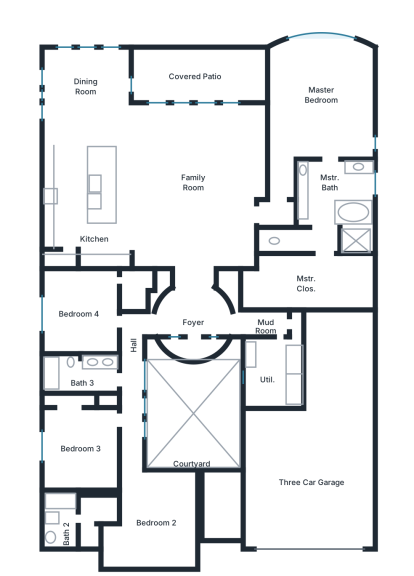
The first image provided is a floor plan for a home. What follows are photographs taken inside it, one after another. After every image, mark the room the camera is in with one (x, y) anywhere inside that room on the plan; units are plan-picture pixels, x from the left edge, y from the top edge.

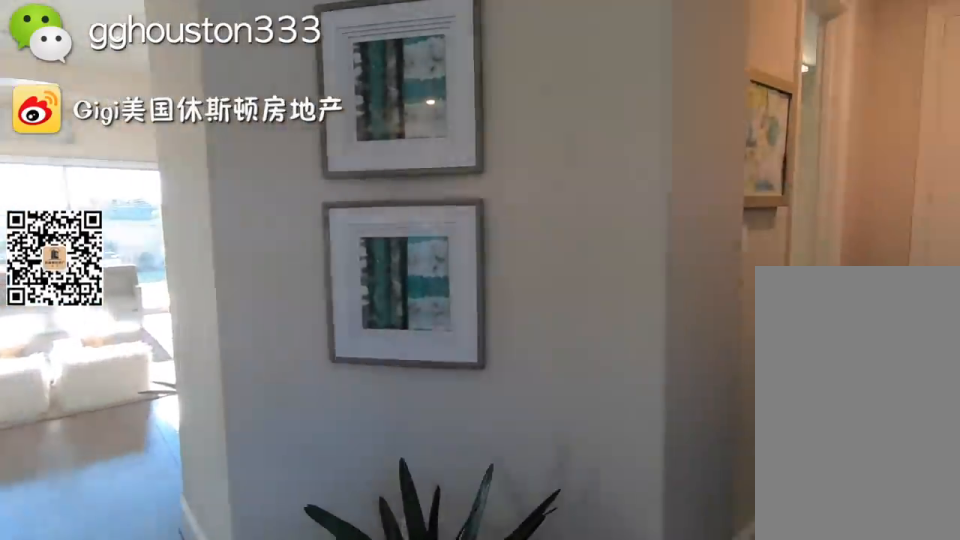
(194, 319)
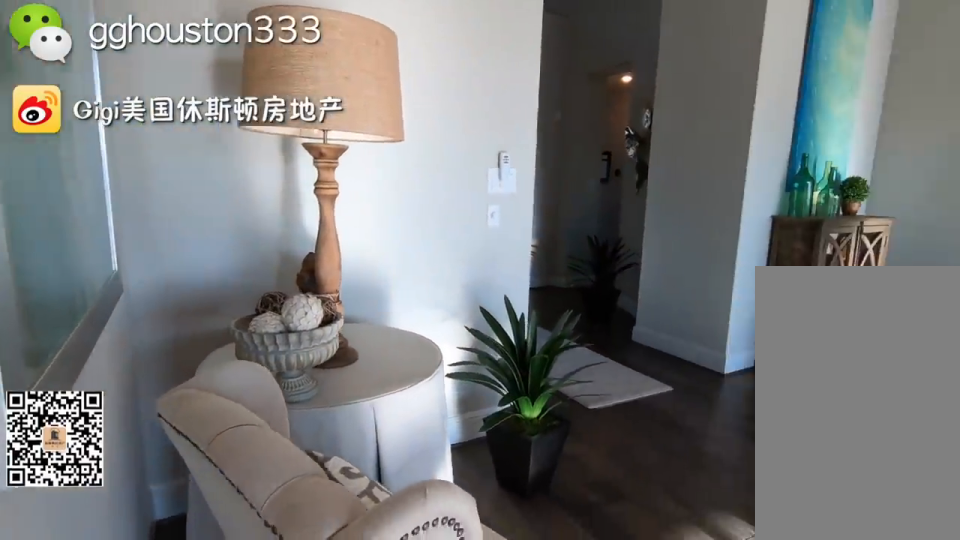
(192, 180)
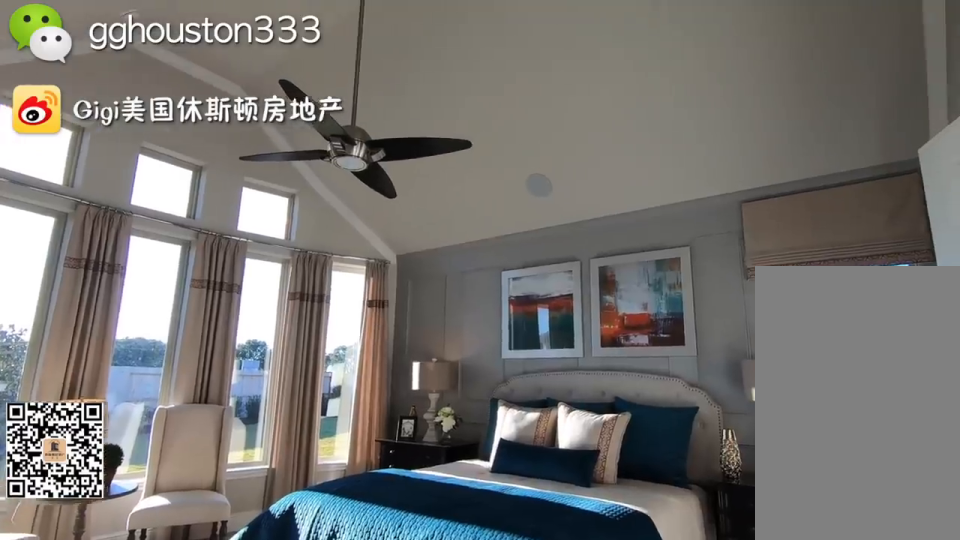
(322, 90)
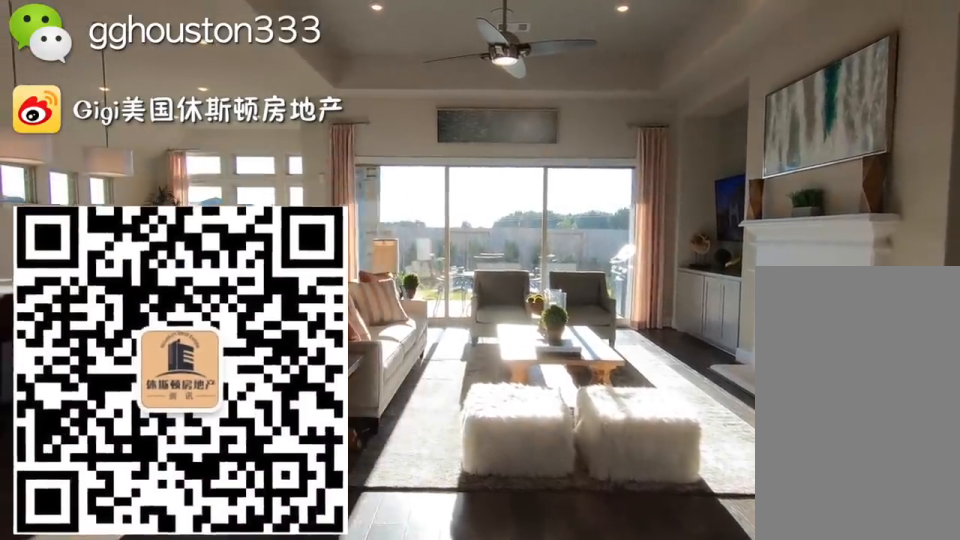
(199, 169)
